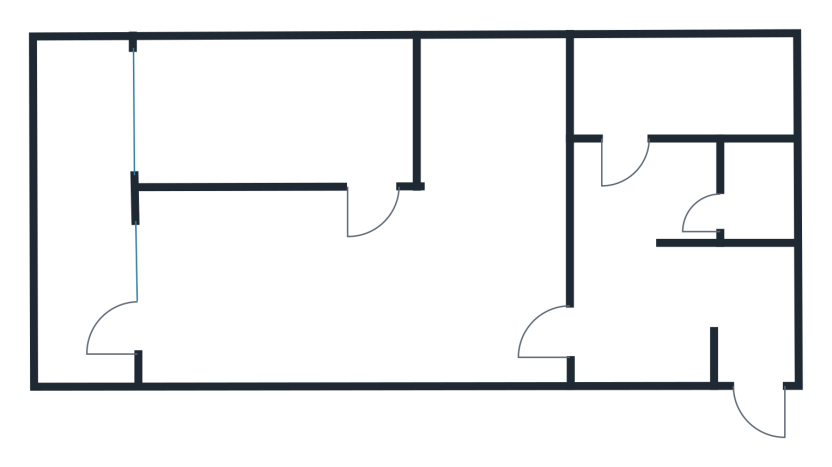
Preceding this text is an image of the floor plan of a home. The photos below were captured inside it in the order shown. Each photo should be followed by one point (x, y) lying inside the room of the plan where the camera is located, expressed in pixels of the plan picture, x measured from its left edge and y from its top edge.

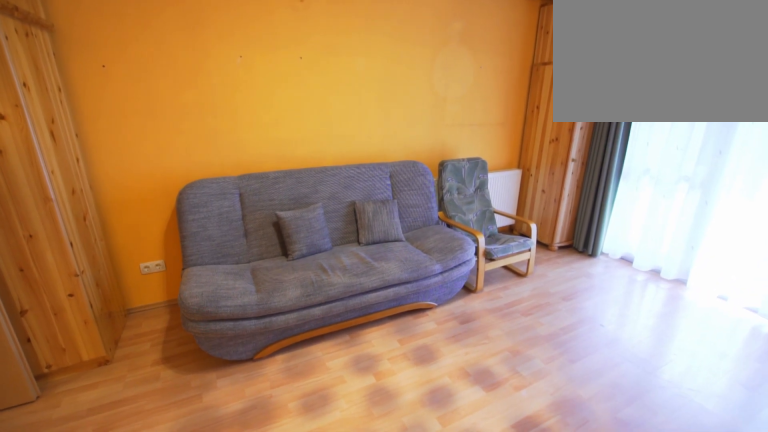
(354, 272)
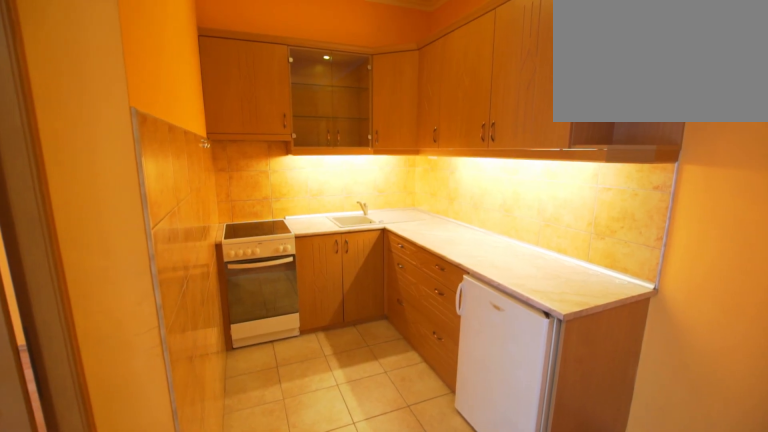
(355, 272)
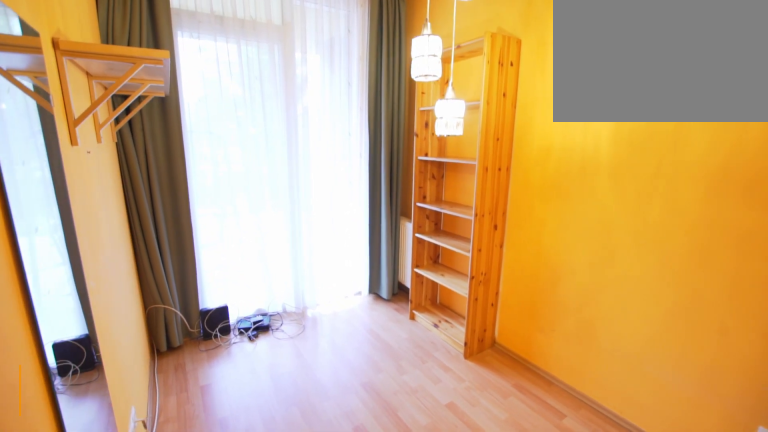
(281, 116)
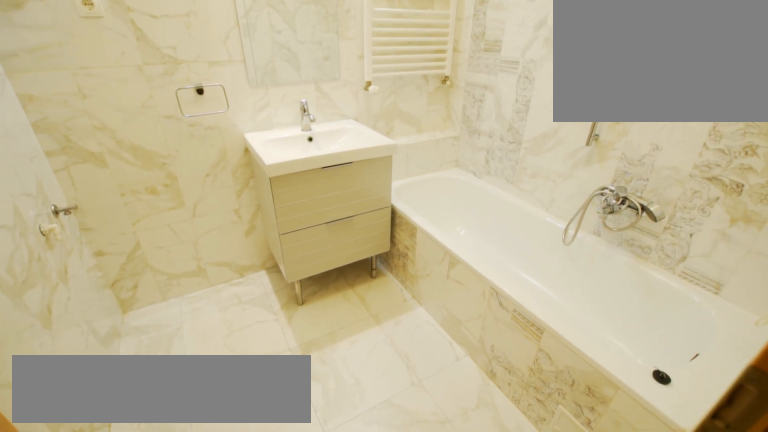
(673, 74)
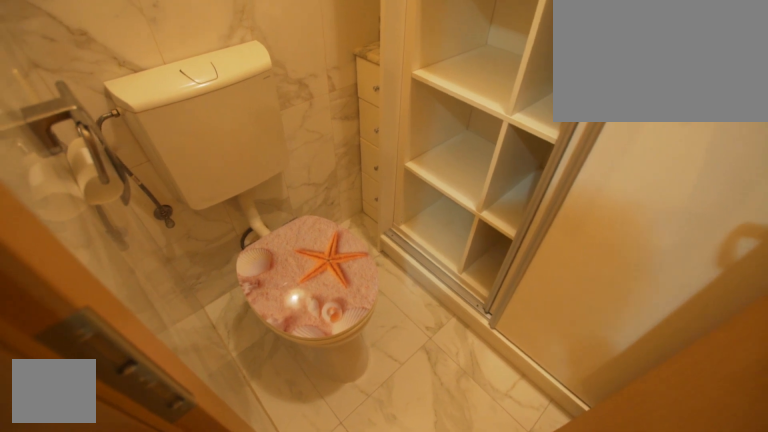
(756, 182)
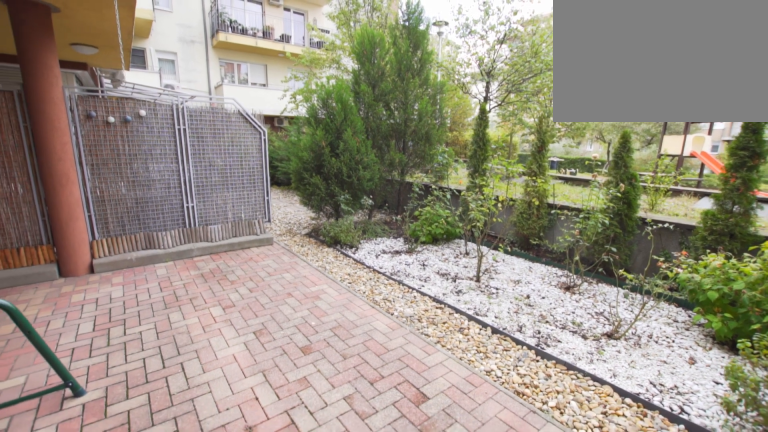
(83, 222)
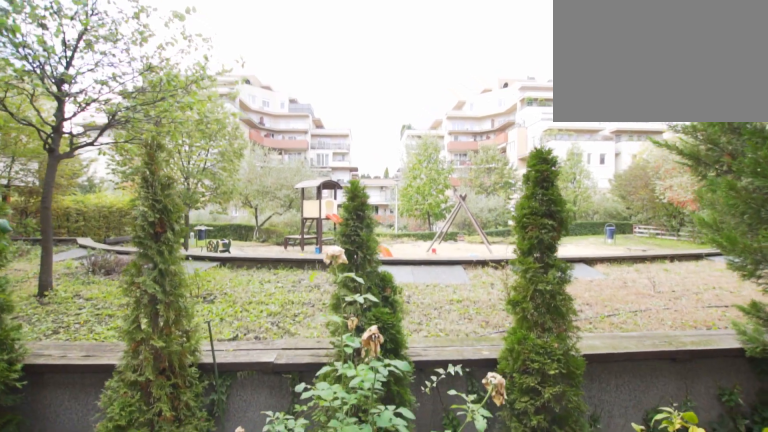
(83, 222)
